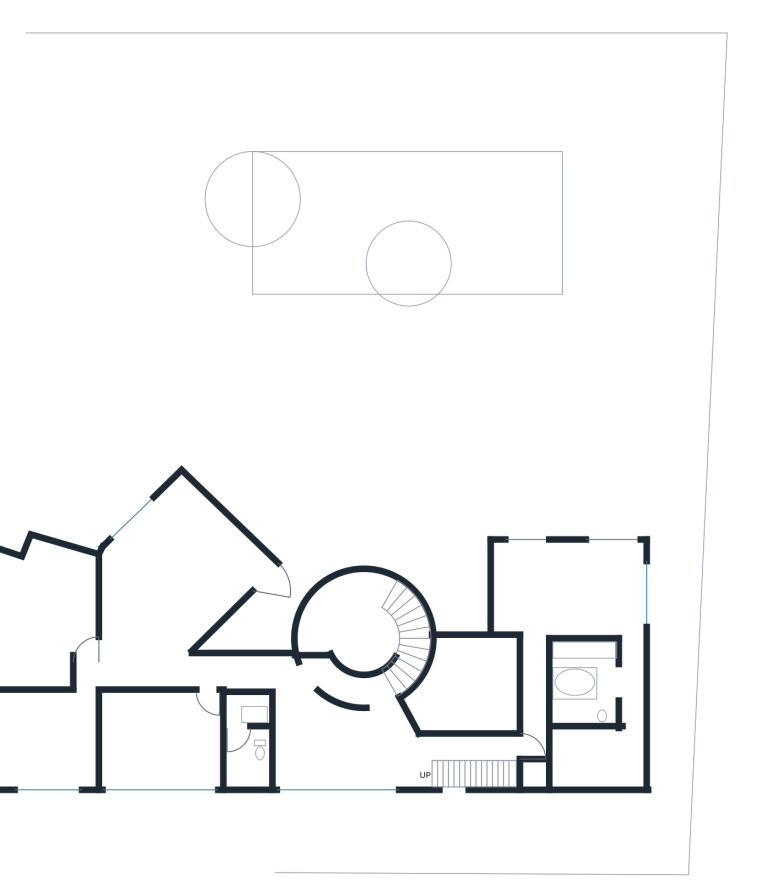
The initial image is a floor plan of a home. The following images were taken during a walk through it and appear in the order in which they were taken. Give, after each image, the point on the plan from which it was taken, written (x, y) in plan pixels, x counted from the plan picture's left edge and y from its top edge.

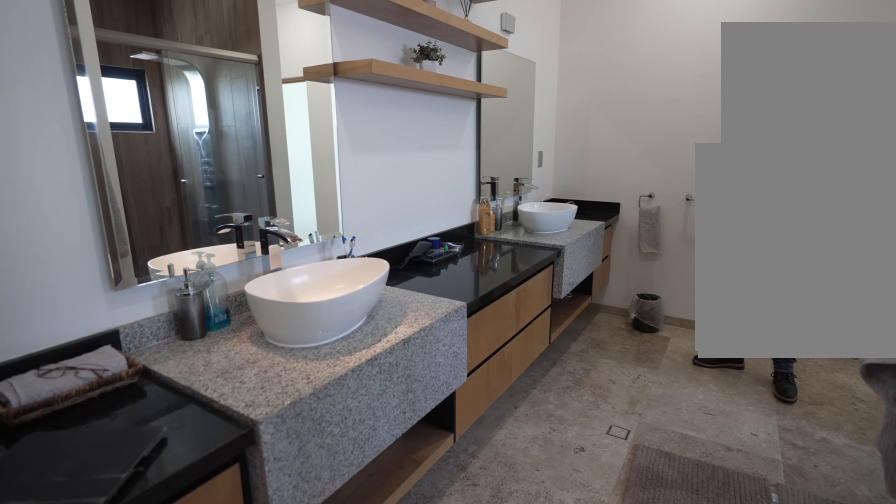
(611, 681)
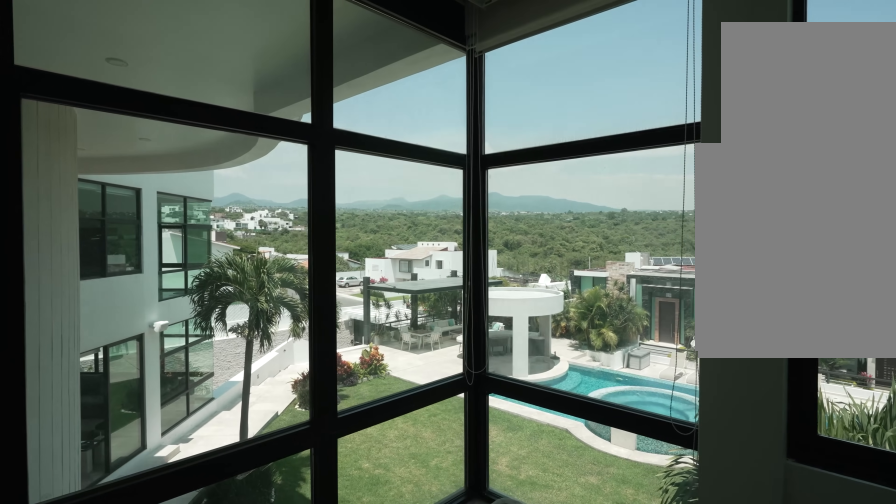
(556, 560)
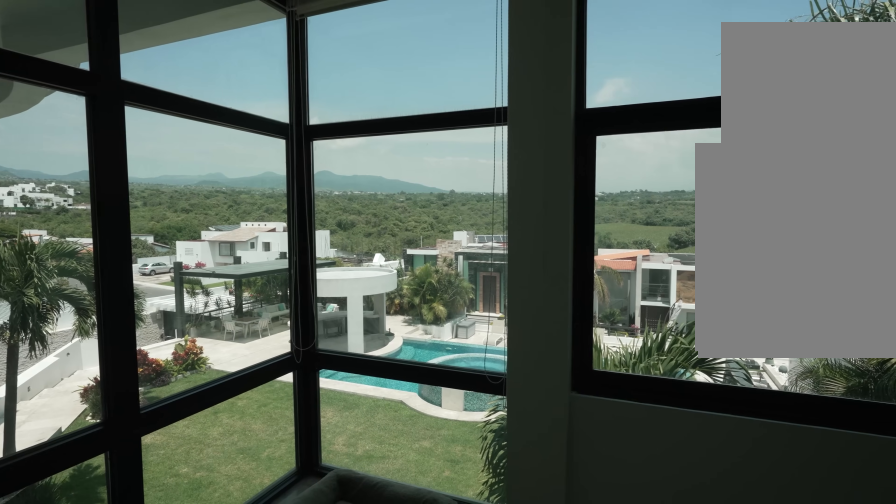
(556, 560)
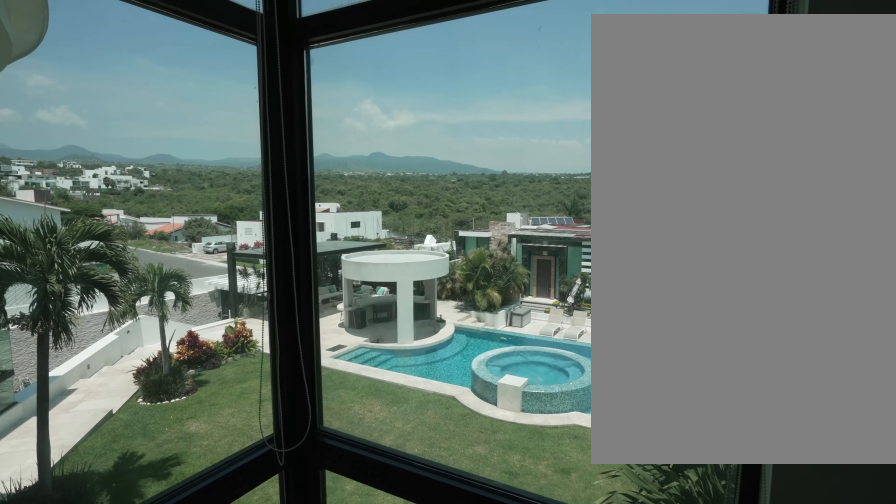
(556, 560)
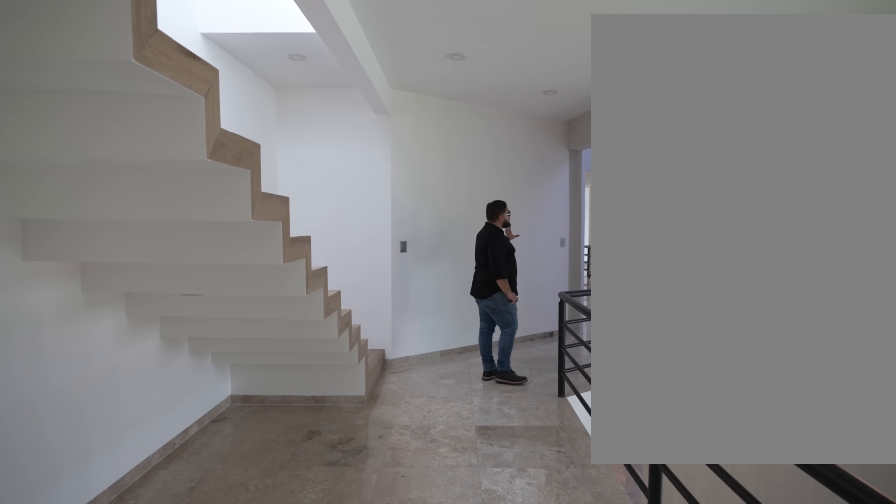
(491, 744)
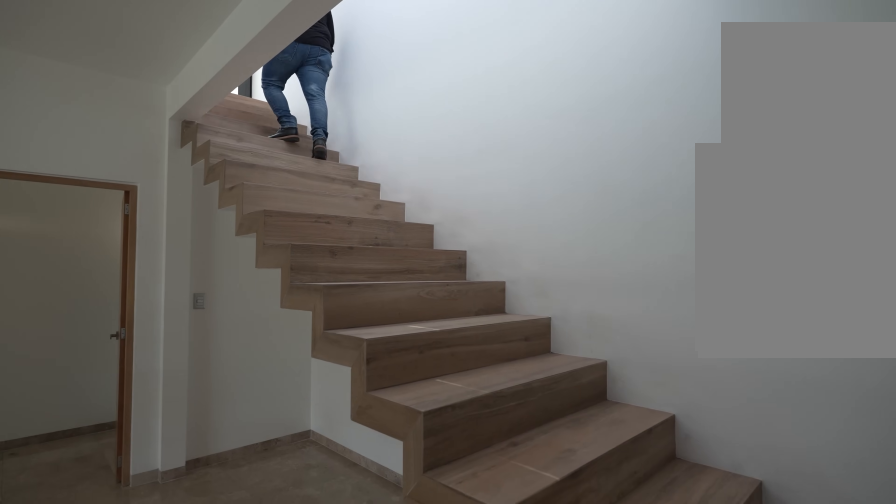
(426, 755)
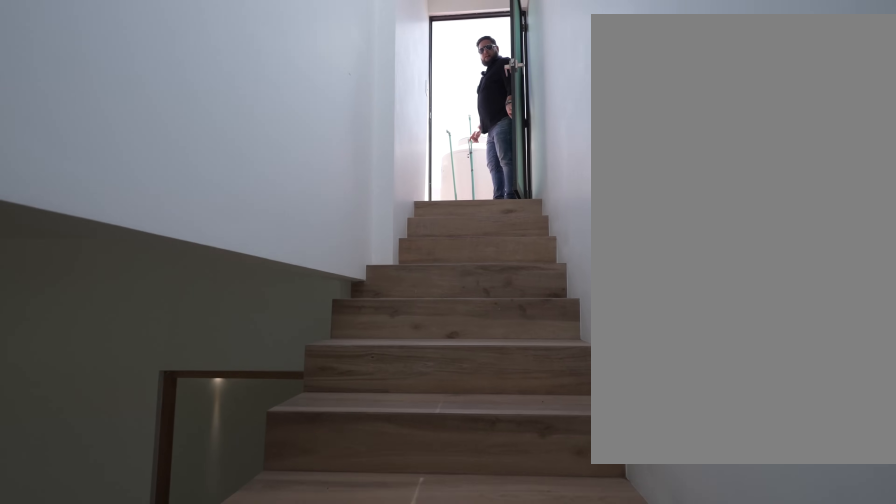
(451, 775)
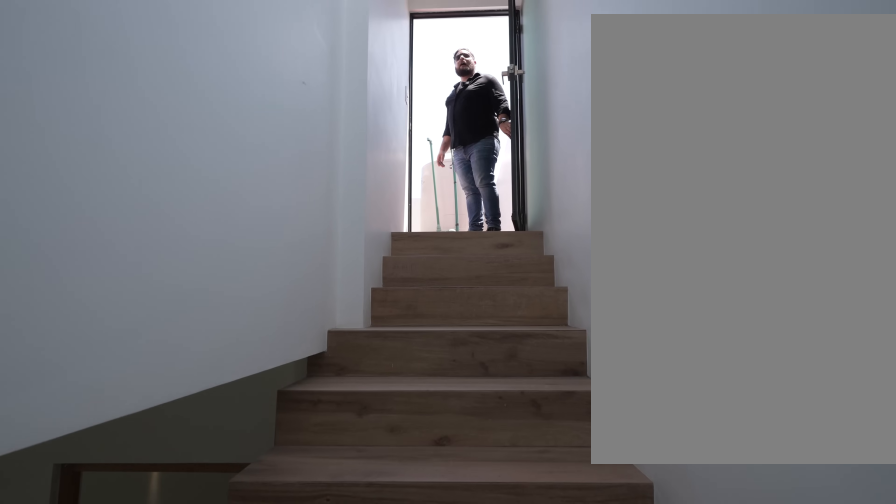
(451, 774)
